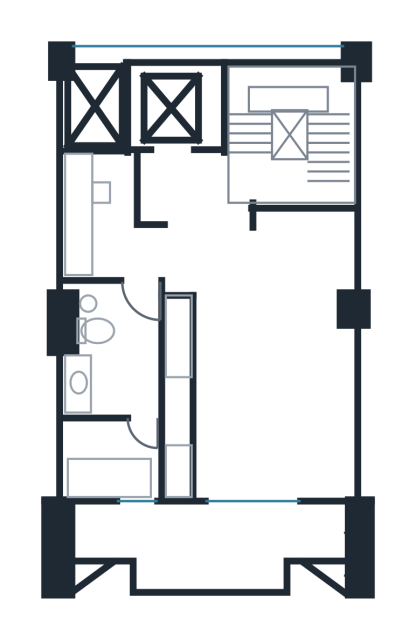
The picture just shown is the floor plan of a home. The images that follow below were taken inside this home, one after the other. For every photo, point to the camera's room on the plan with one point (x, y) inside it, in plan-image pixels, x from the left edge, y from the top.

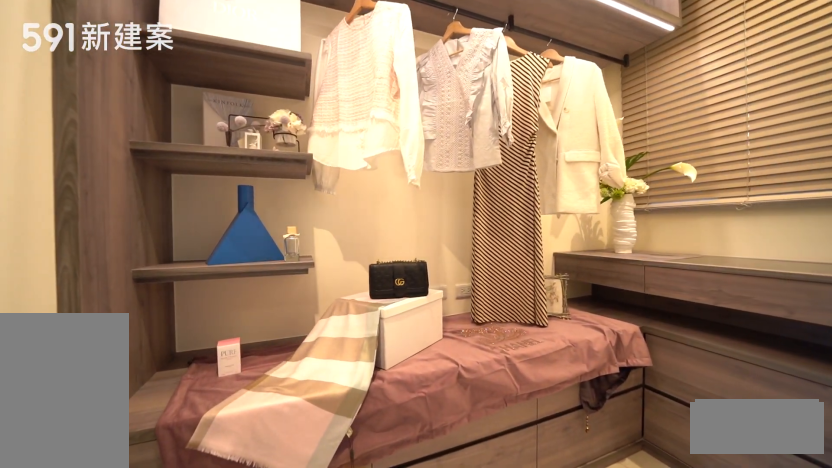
(101, 217)
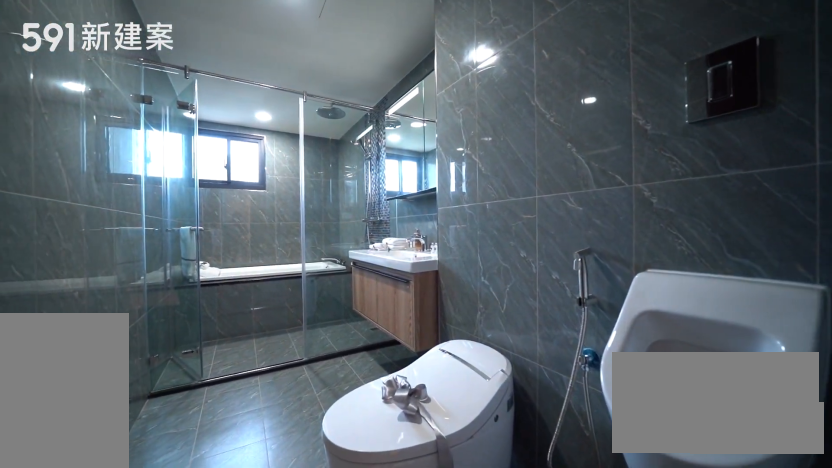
(109, 388)
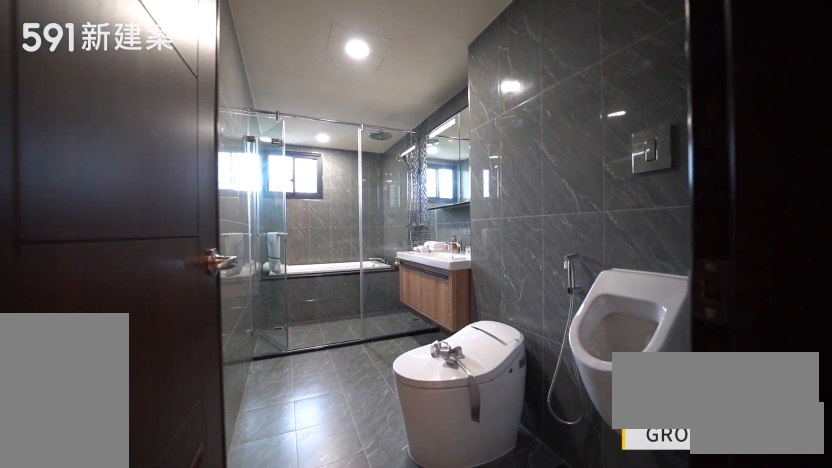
(109, 388)
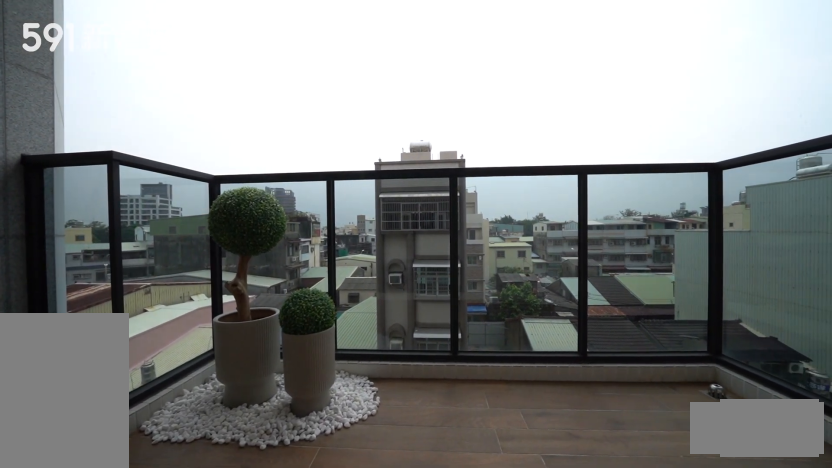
(208, 547)
